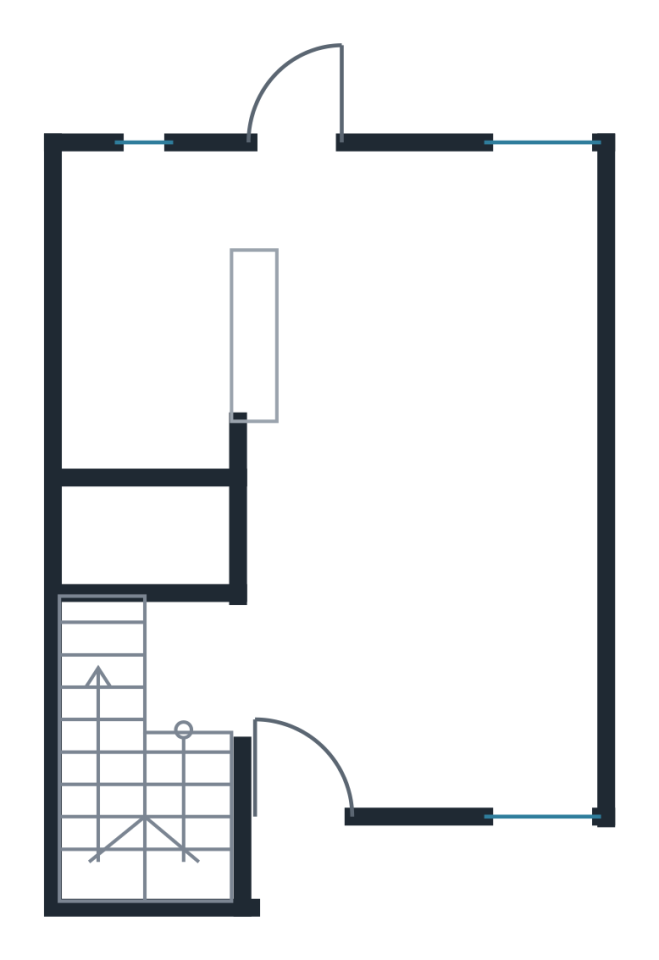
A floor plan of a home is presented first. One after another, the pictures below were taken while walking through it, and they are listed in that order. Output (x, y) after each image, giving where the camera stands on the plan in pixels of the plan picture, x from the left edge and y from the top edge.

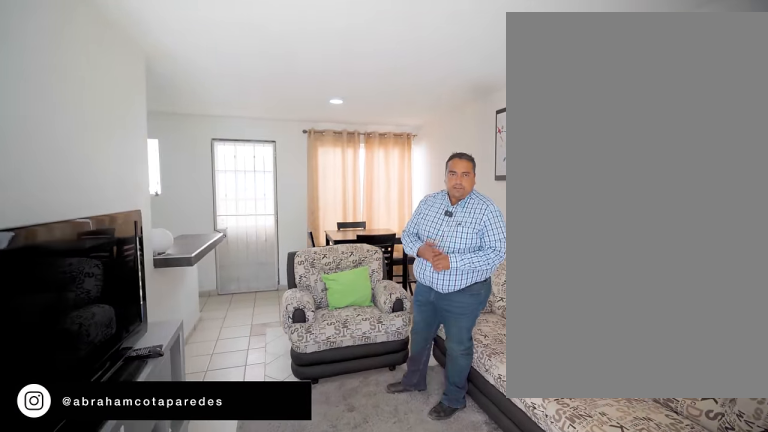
(325, 724)
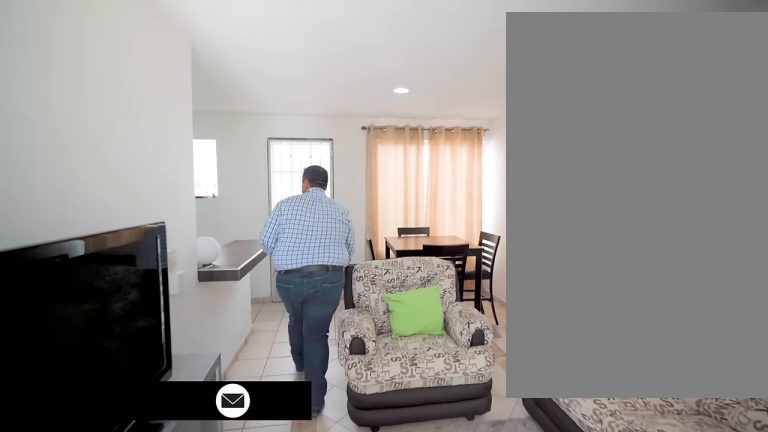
(326, 724)
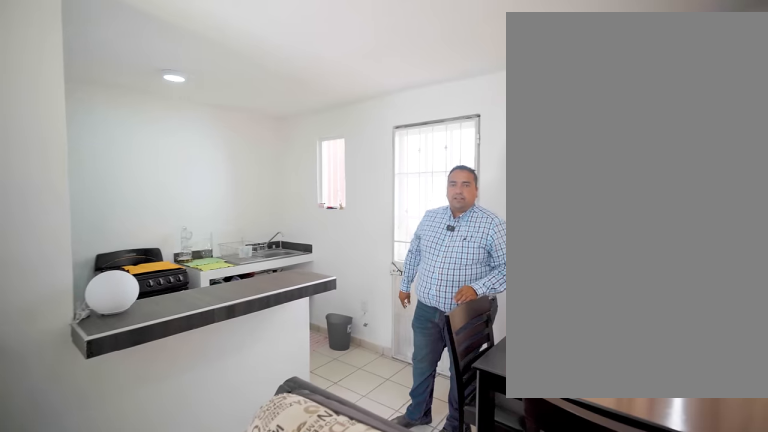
(334, 431)
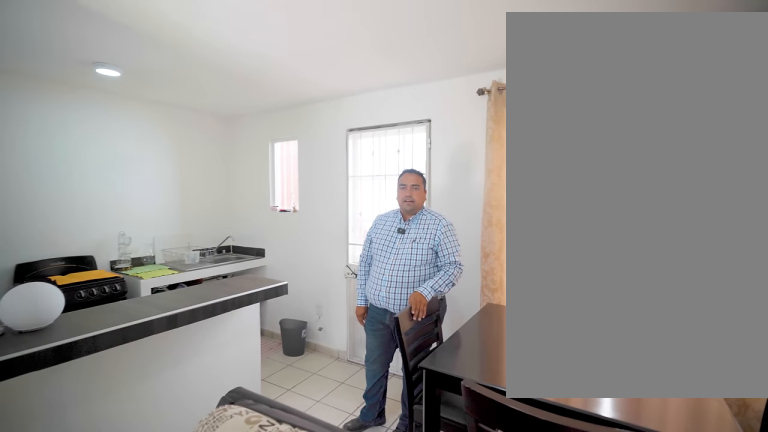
(332, 403)
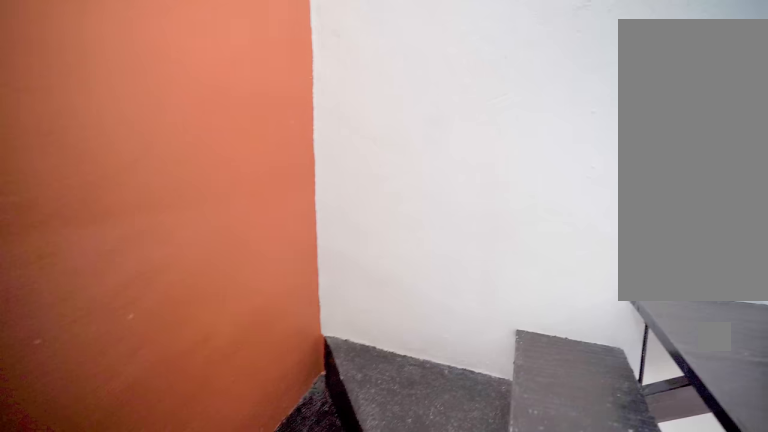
(237, 660)
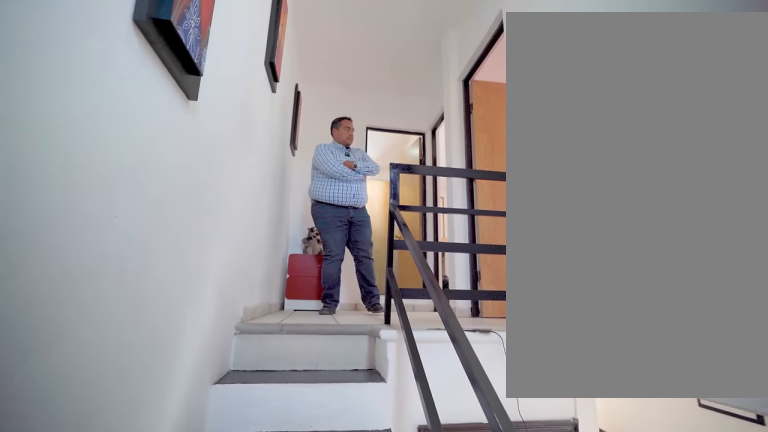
(115, 833)
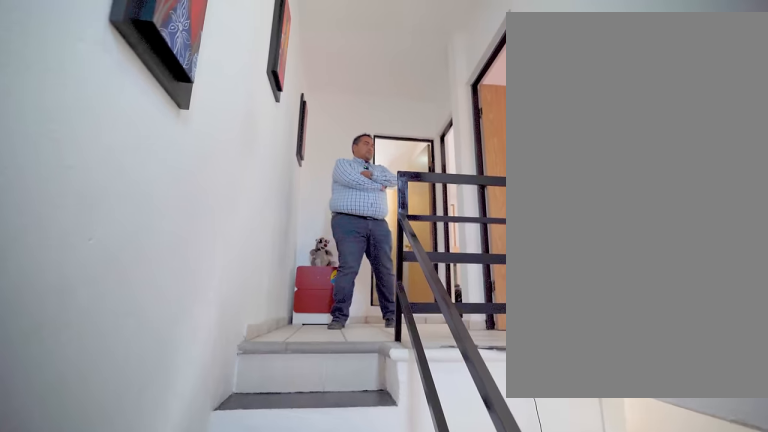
(115, 834)
